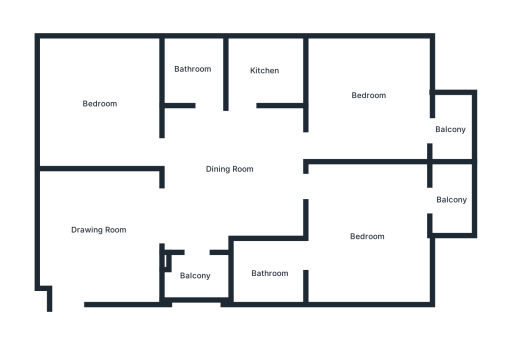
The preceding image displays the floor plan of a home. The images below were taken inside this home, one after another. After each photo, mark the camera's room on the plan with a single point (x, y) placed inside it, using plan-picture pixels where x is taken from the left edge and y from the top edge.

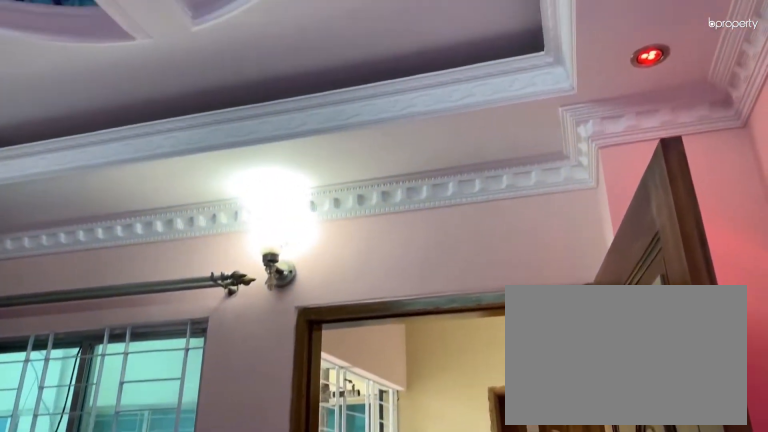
(97, 230)
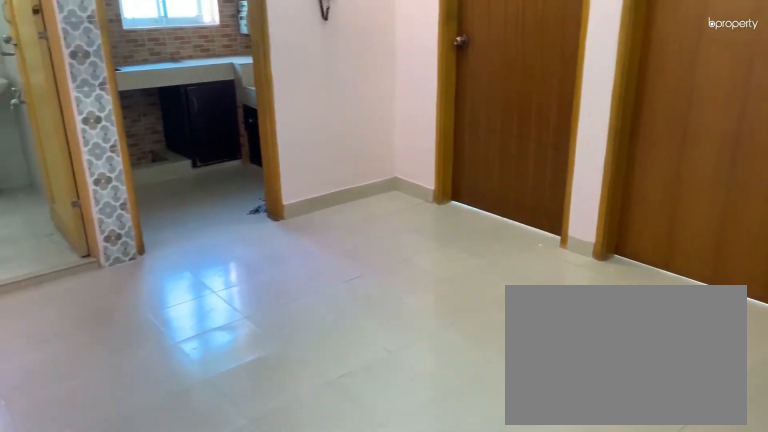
(228, 168)
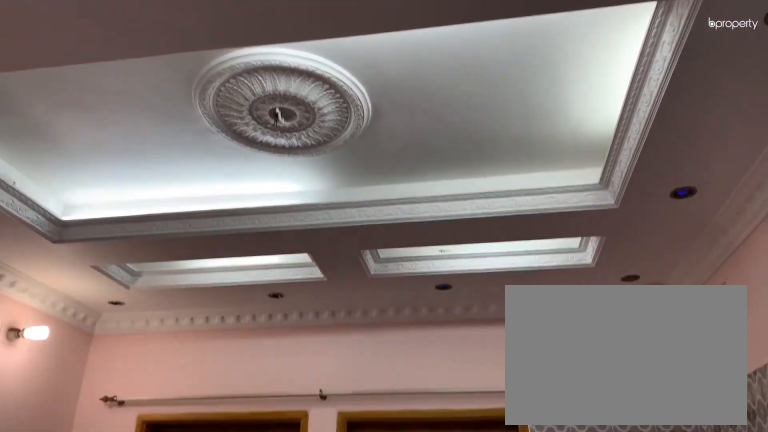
(228, 168)
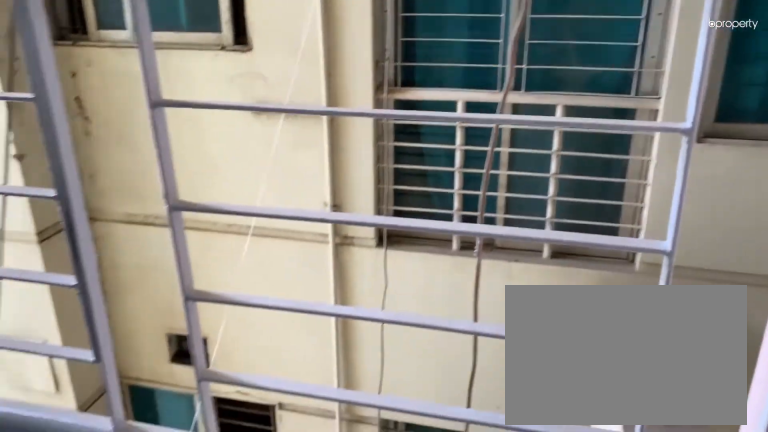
(196, 280)
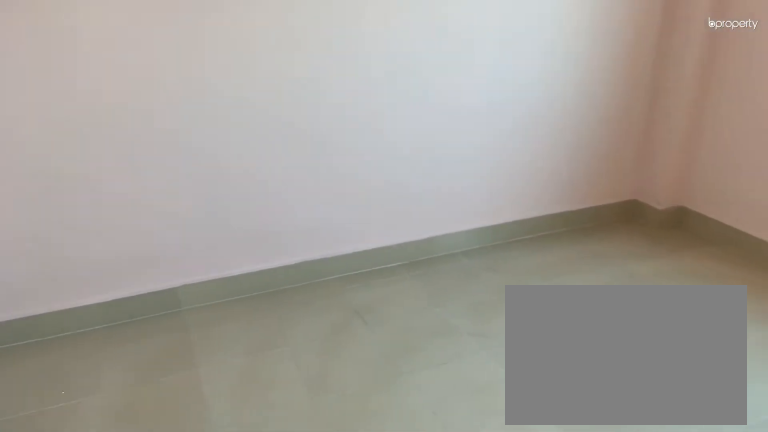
(102, 102)
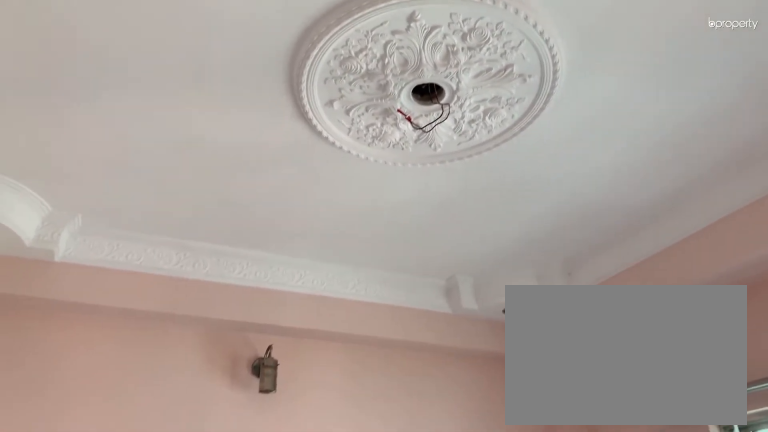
(102, 102)
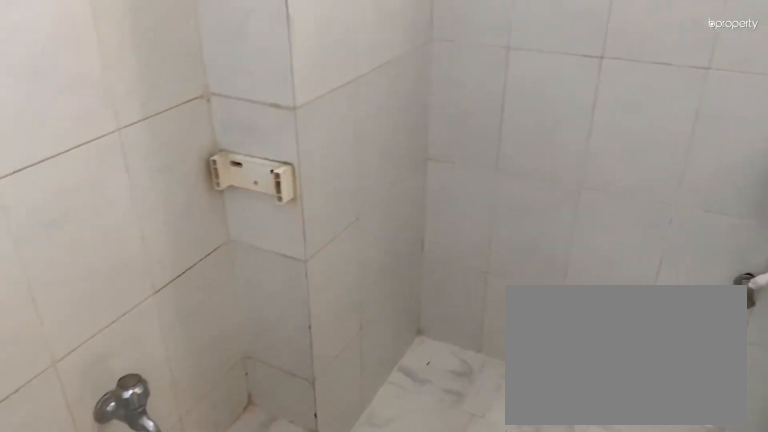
(191, 70)
